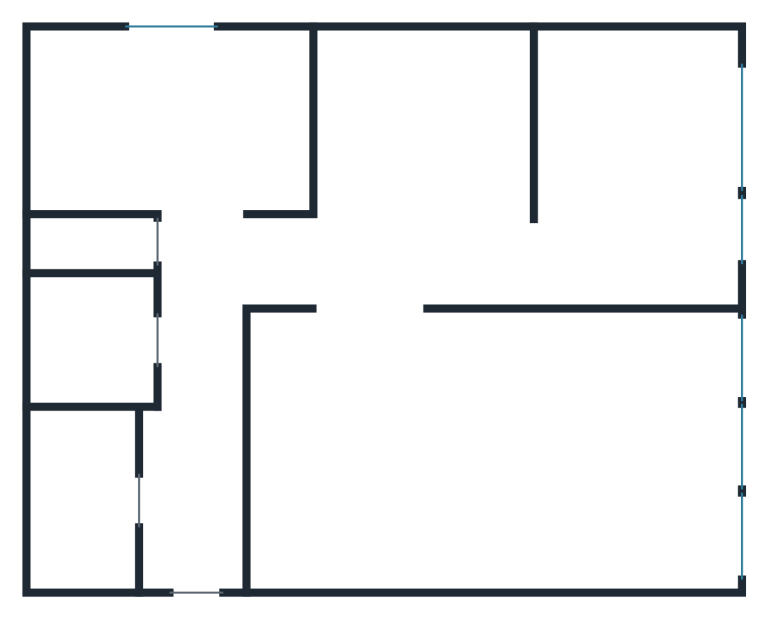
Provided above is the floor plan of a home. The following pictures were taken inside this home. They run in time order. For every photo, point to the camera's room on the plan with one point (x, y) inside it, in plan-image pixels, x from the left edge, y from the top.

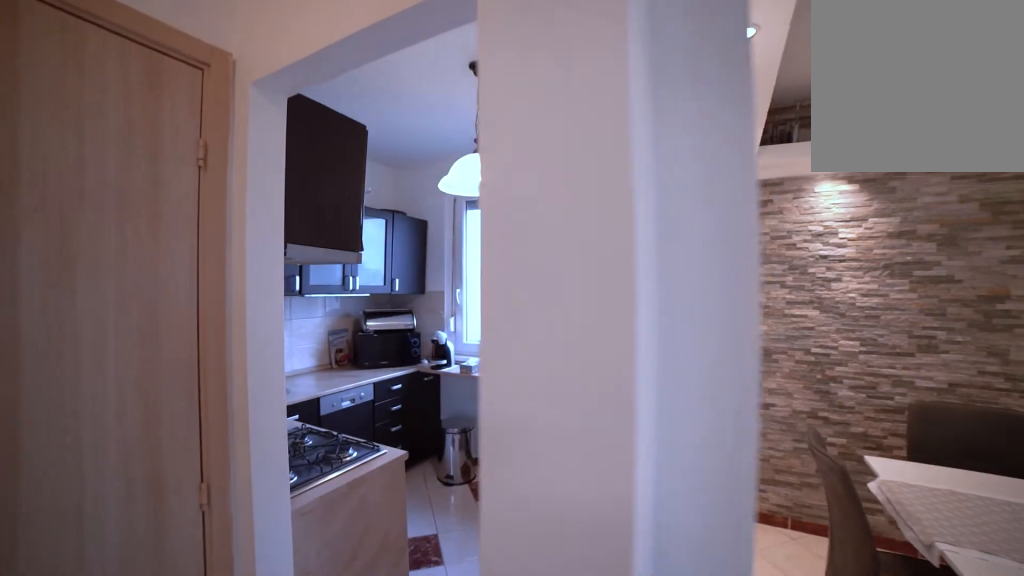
(423, 232)
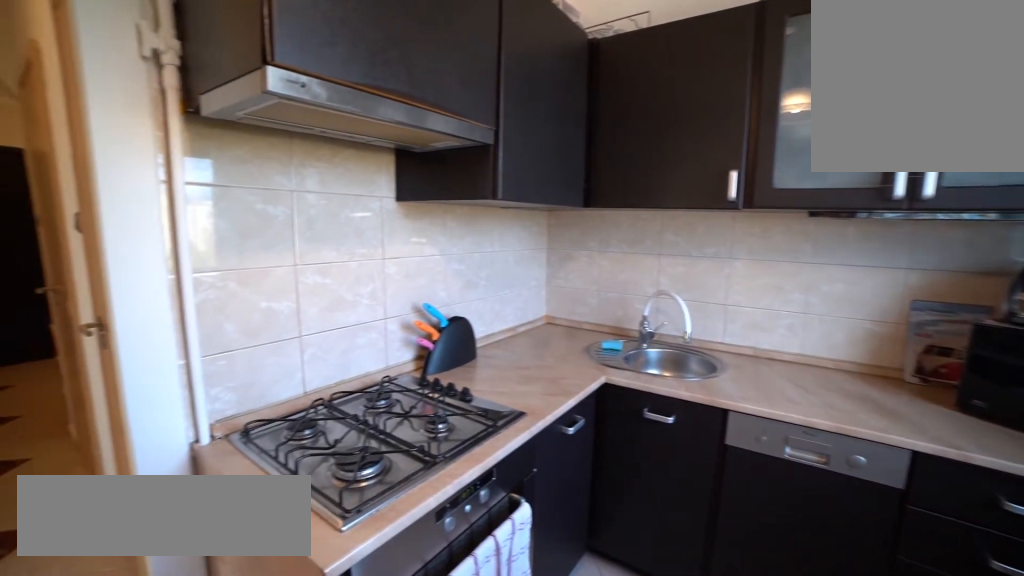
(198, 135)
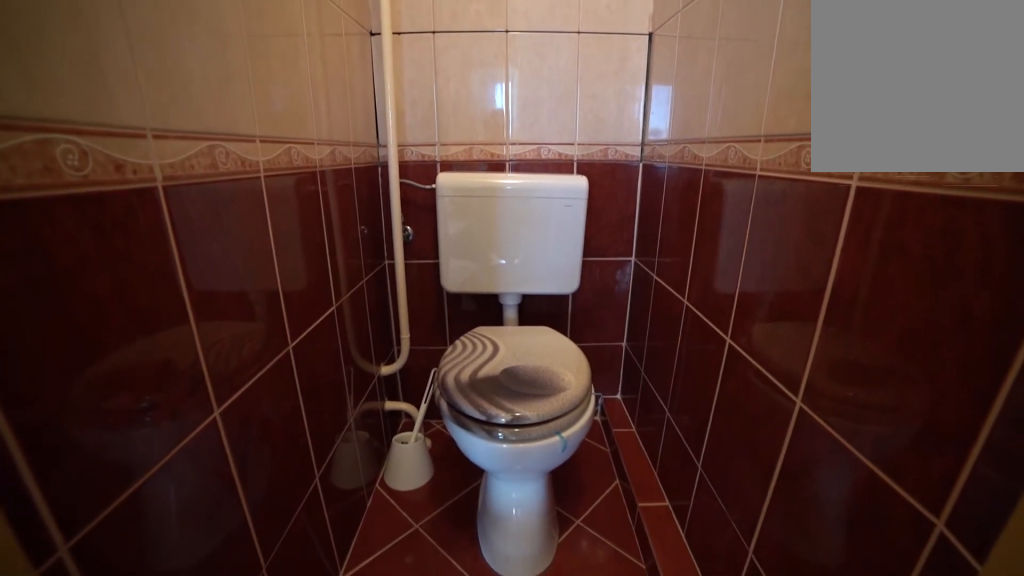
(94, 241)
